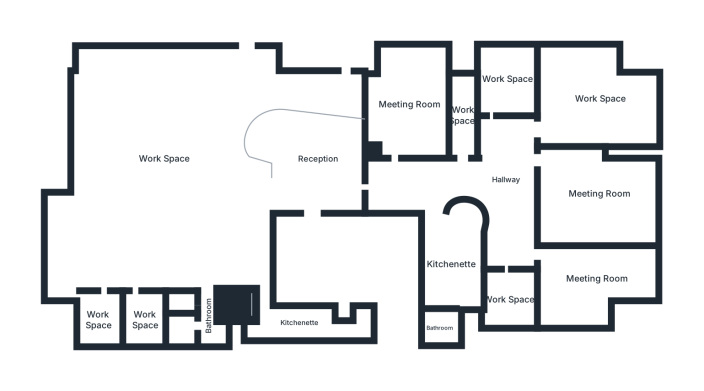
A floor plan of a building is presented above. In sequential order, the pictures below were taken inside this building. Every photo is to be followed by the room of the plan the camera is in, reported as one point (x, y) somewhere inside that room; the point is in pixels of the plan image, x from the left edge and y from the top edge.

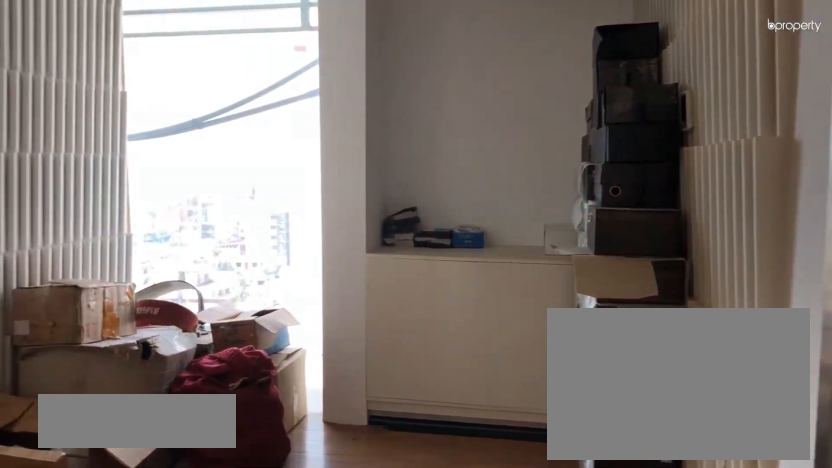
(508, 298)
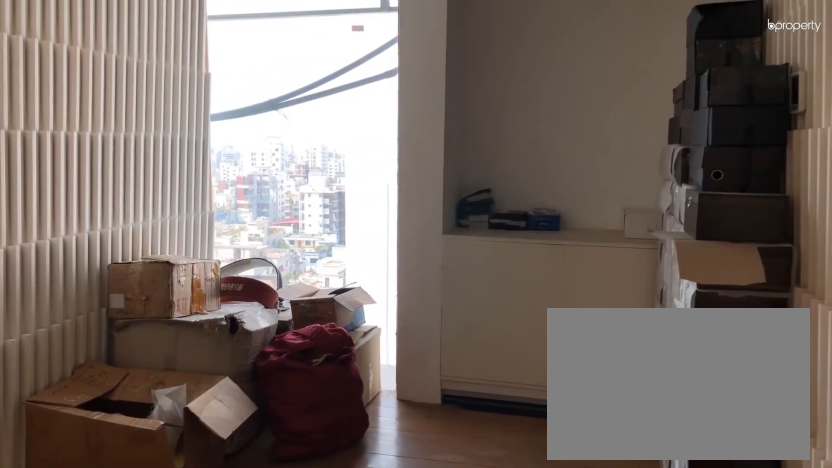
(508, 298)
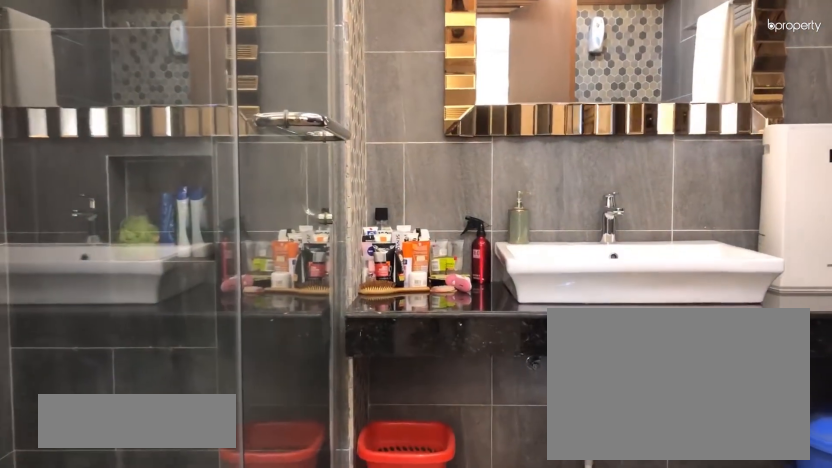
(440, 328)
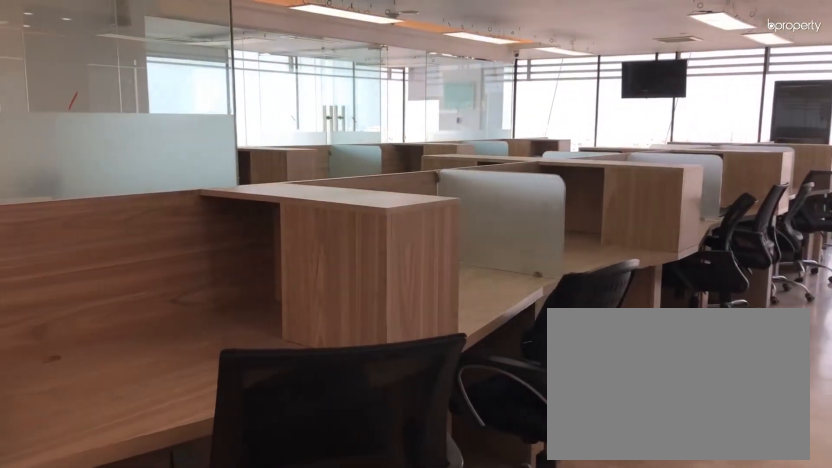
(164, 158)
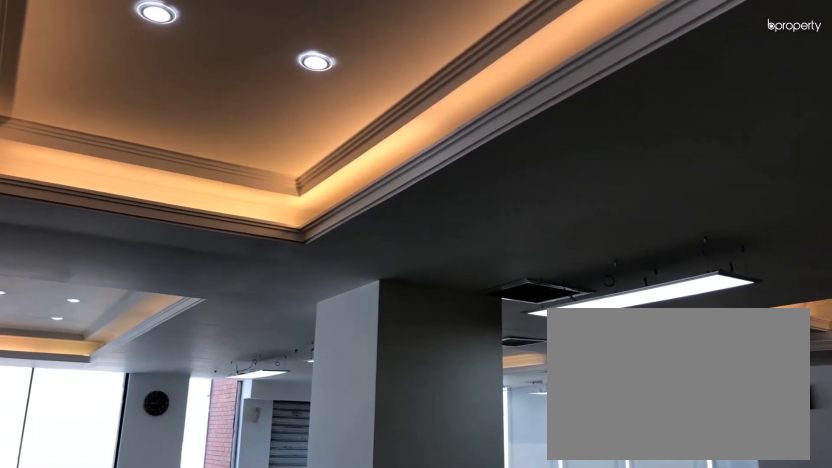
(164, 158)
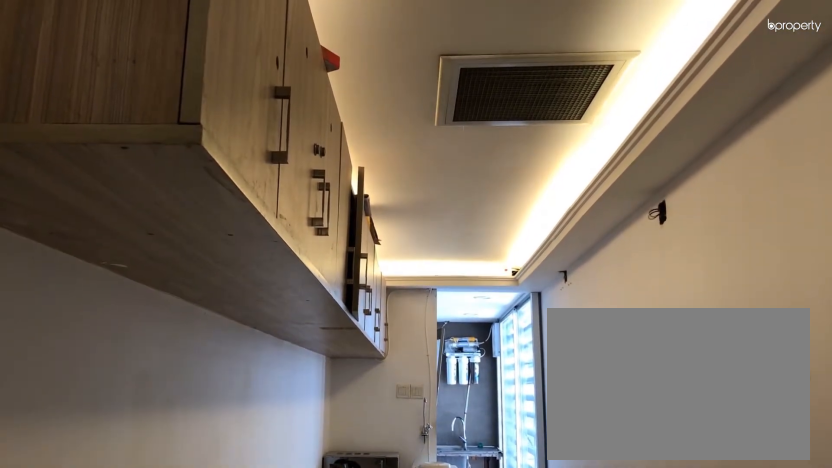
(298, 323)
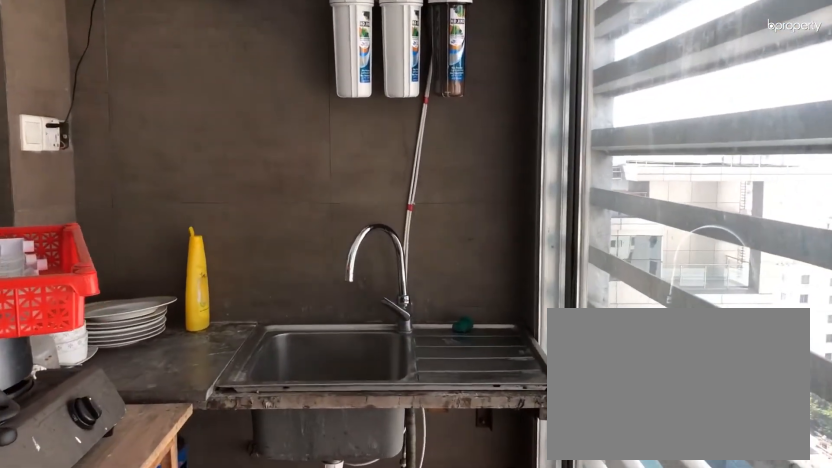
(361, 325)
